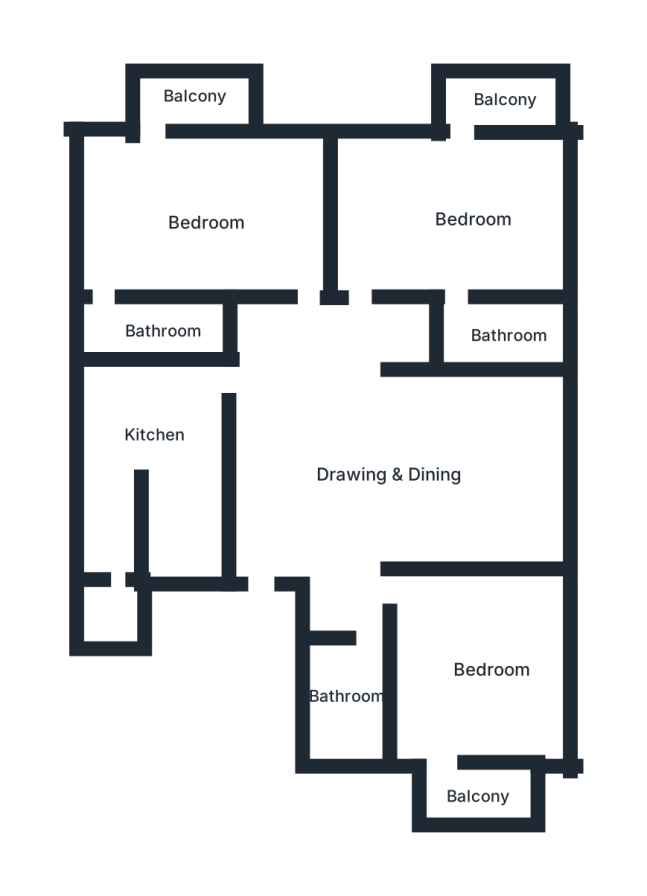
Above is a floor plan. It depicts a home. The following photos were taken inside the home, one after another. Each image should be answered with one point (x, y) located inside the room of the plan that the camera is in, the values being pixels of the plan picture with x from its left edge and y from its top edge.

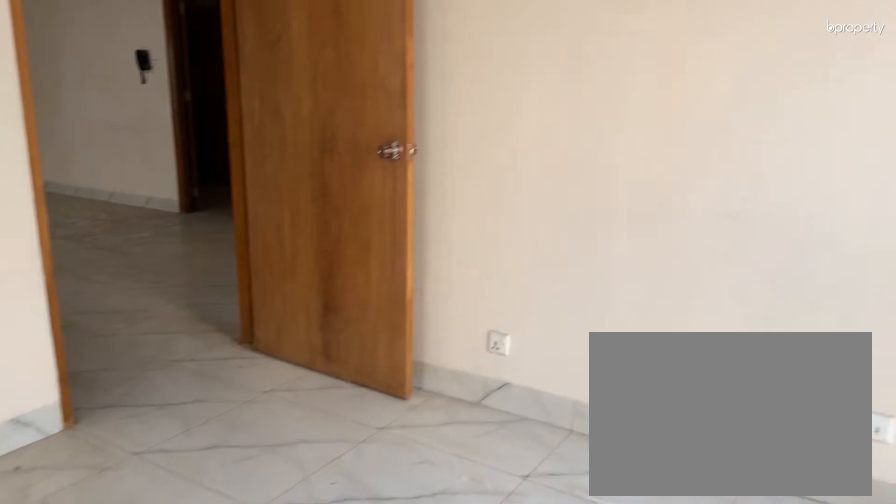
(440, 227)
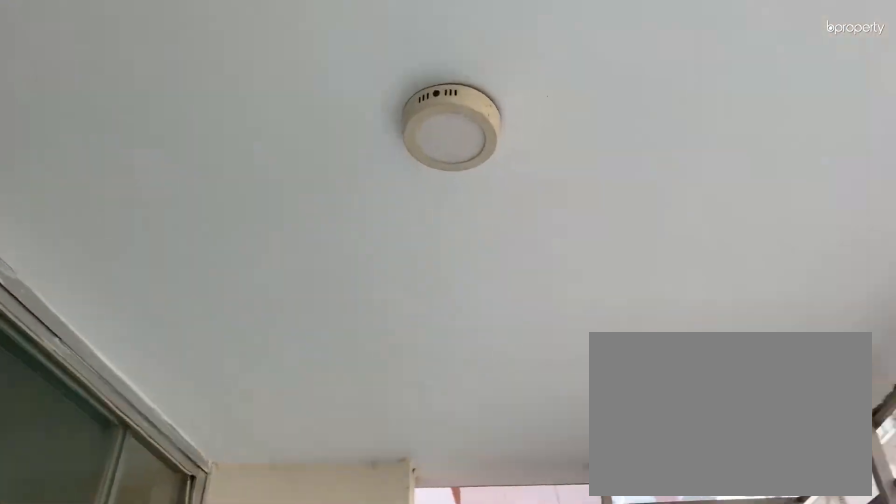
(497, 106)
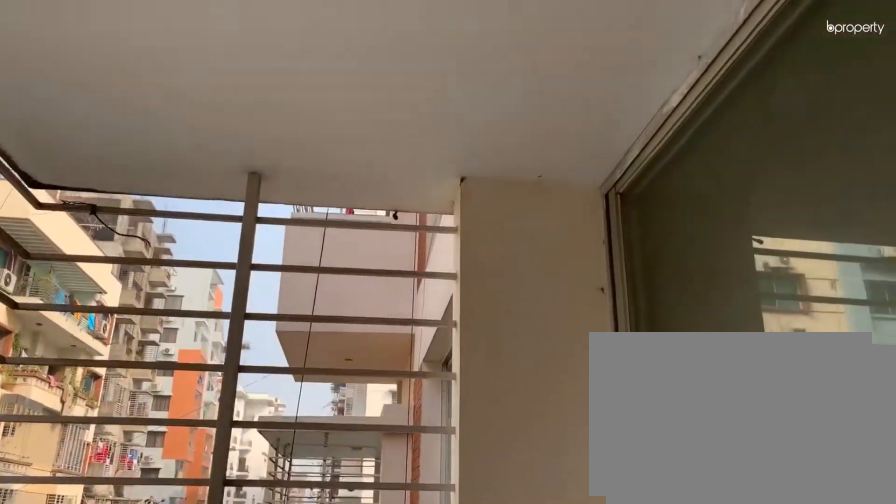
(202, 100)
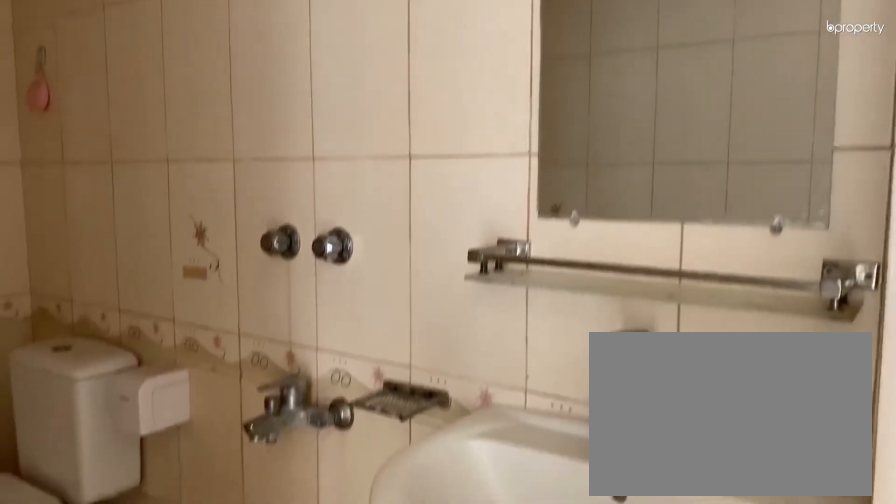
(178, 334)
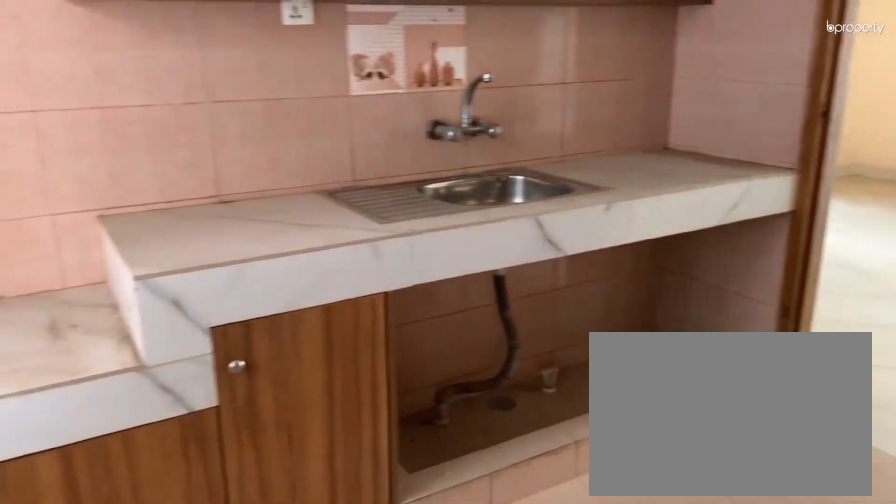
(140, 418)
